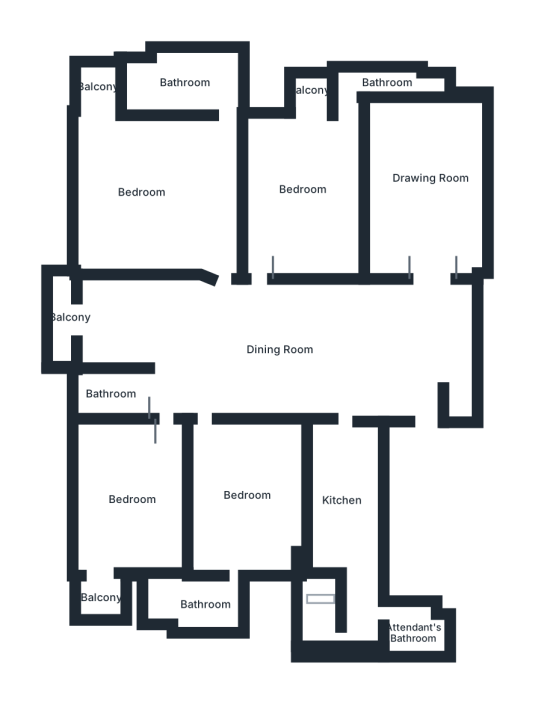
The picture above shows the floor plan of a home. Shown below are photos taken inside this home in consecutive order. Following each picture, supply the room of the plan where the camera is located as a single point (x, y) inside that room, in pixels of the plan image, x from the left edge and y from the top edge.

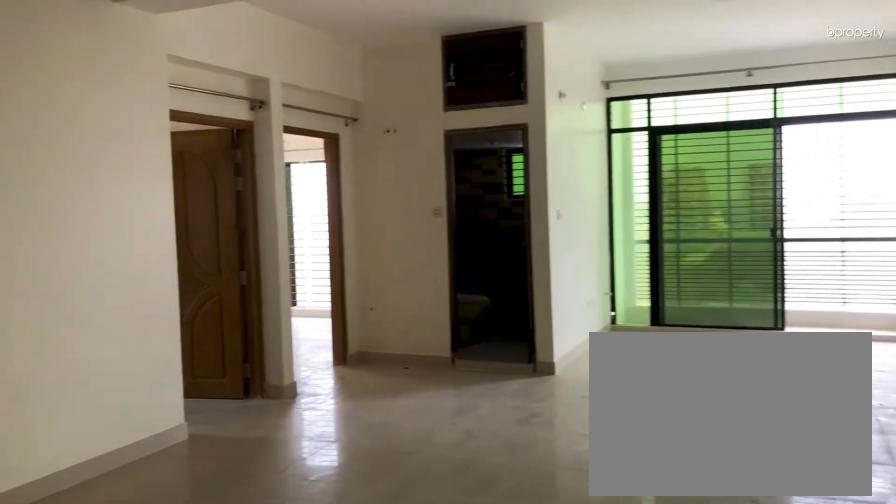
(269, 350)
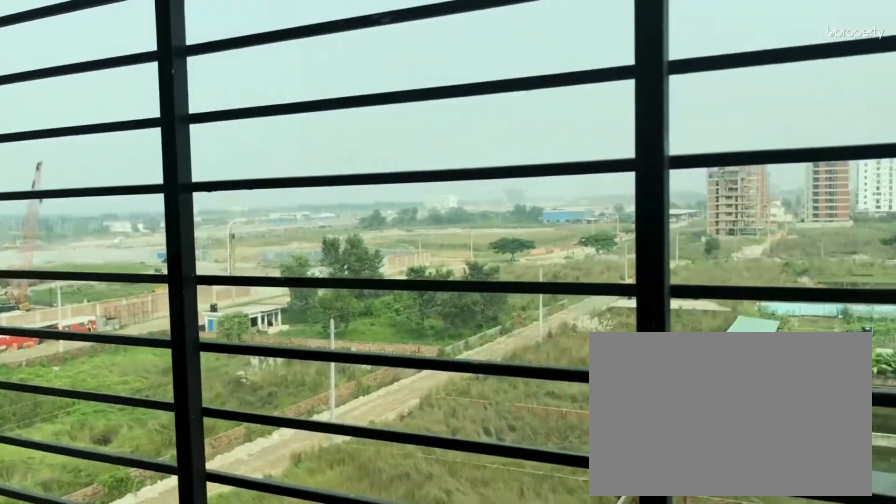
(63, 325)
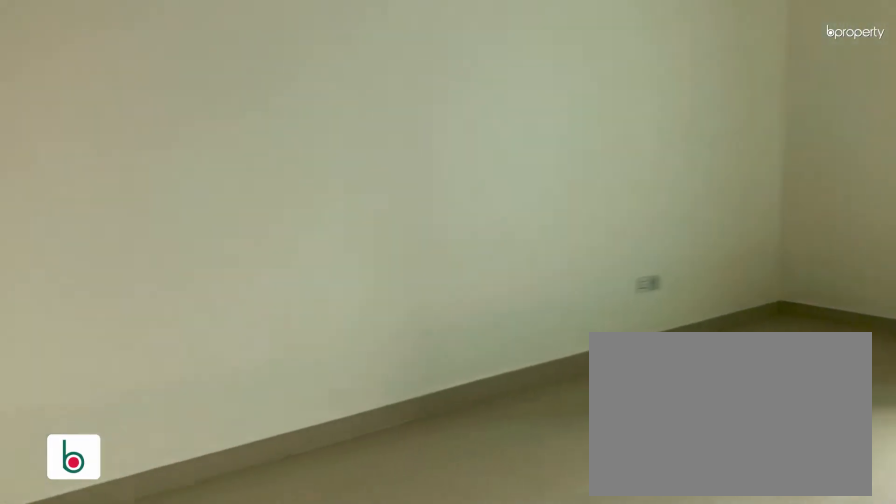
(427, 179)
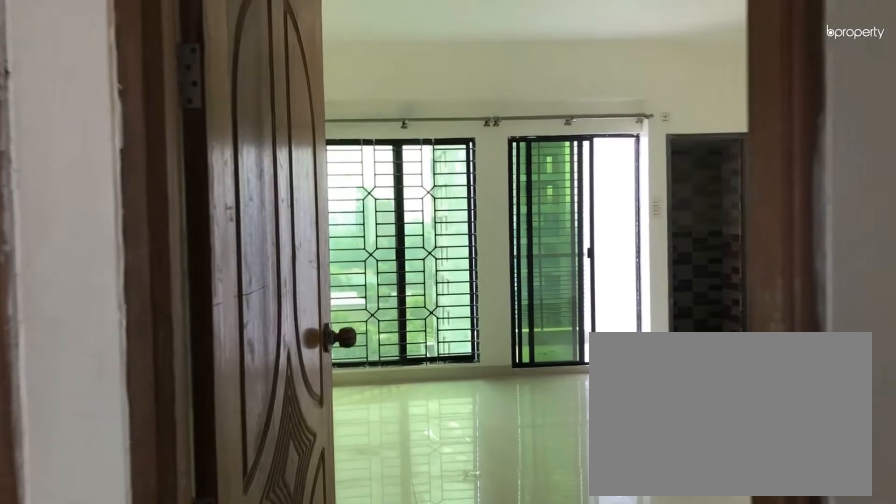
(277, 266)
